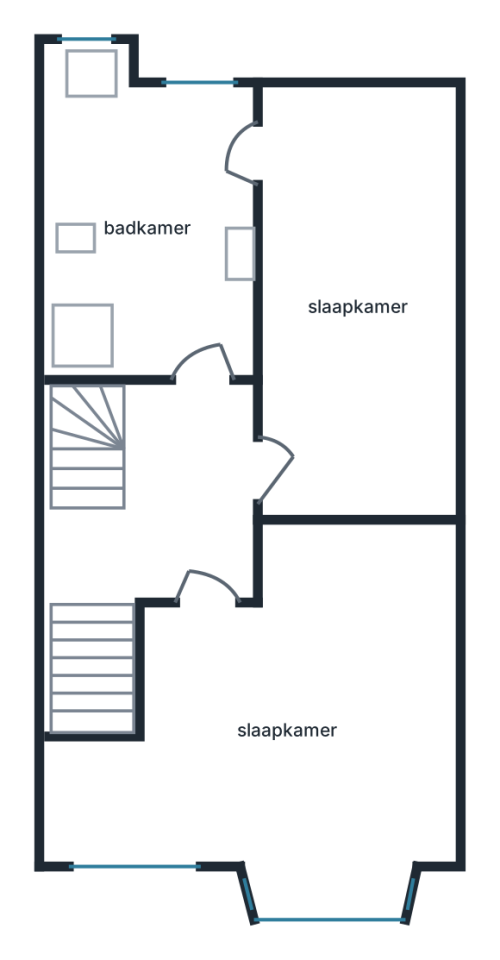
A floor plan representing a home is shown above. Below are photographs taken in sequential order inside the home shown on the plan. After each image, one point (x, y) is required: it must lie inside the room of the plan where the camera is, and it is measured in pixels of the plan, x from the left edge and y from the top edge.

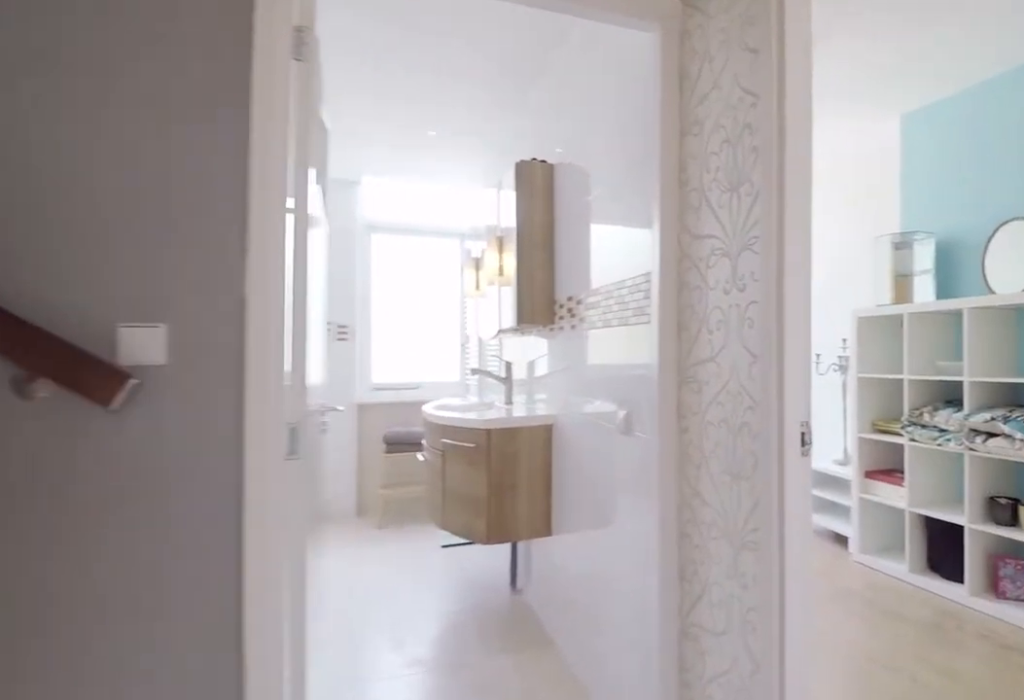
(169, 506)
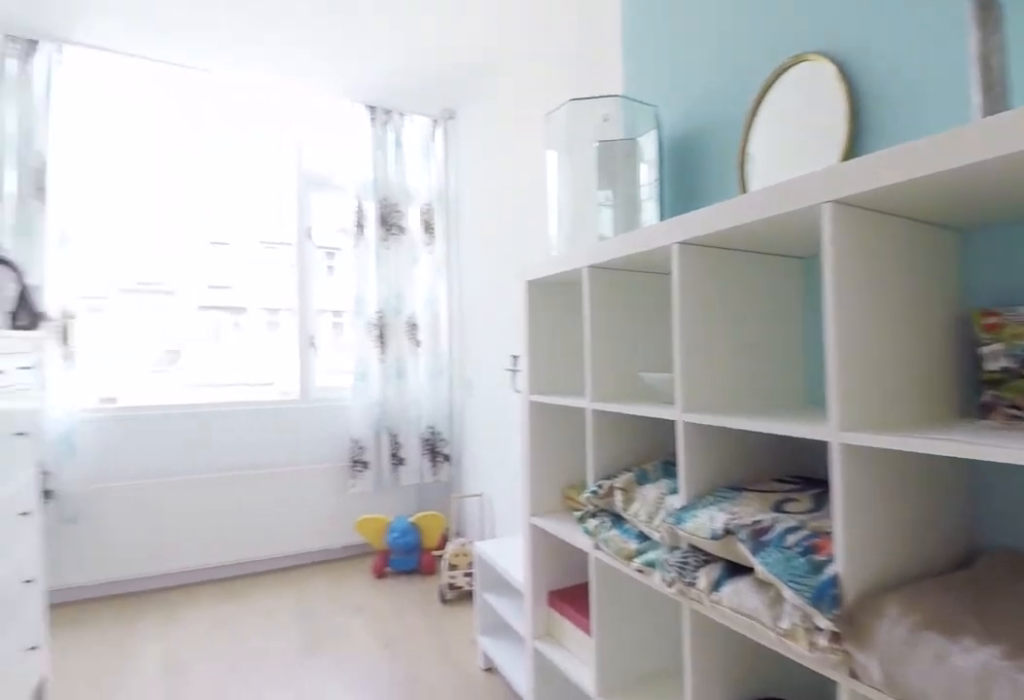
(356, 303)
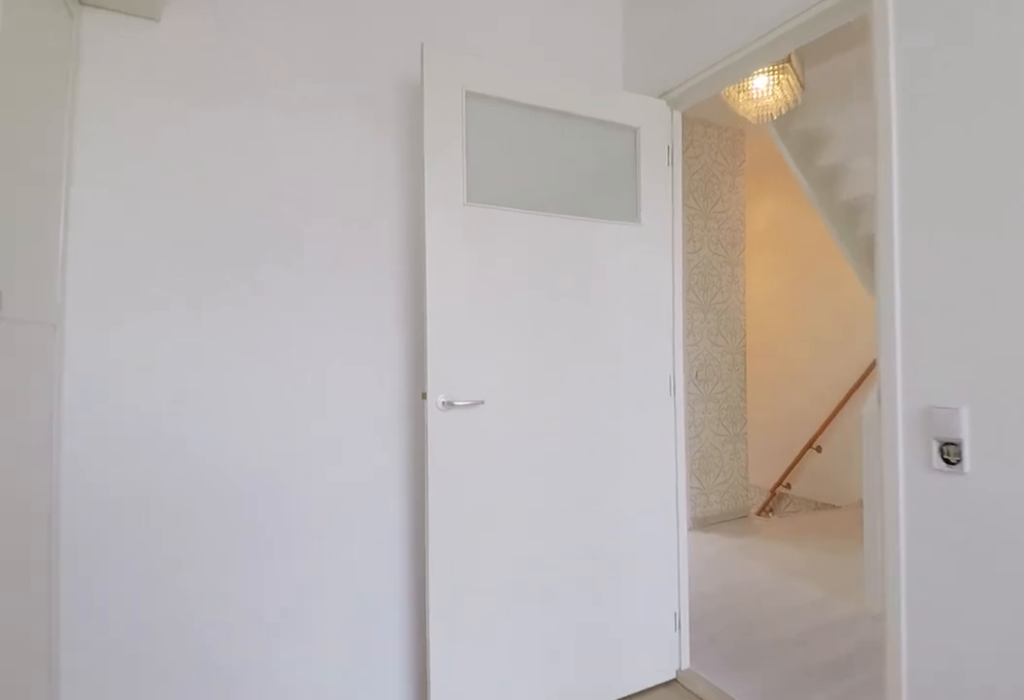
(356, 303)
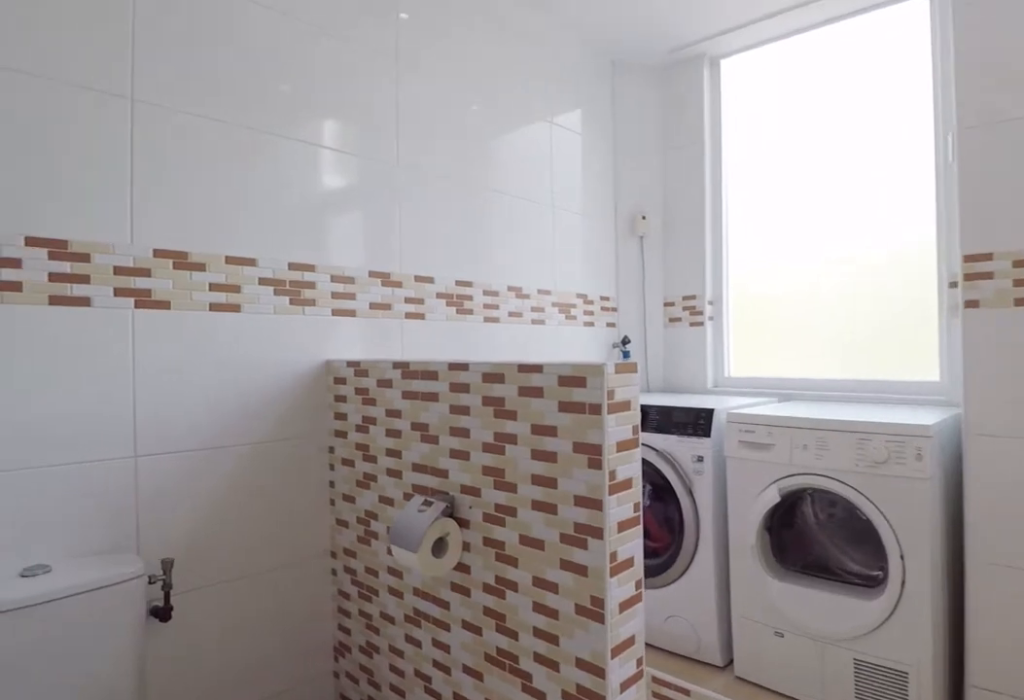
(149, 229)
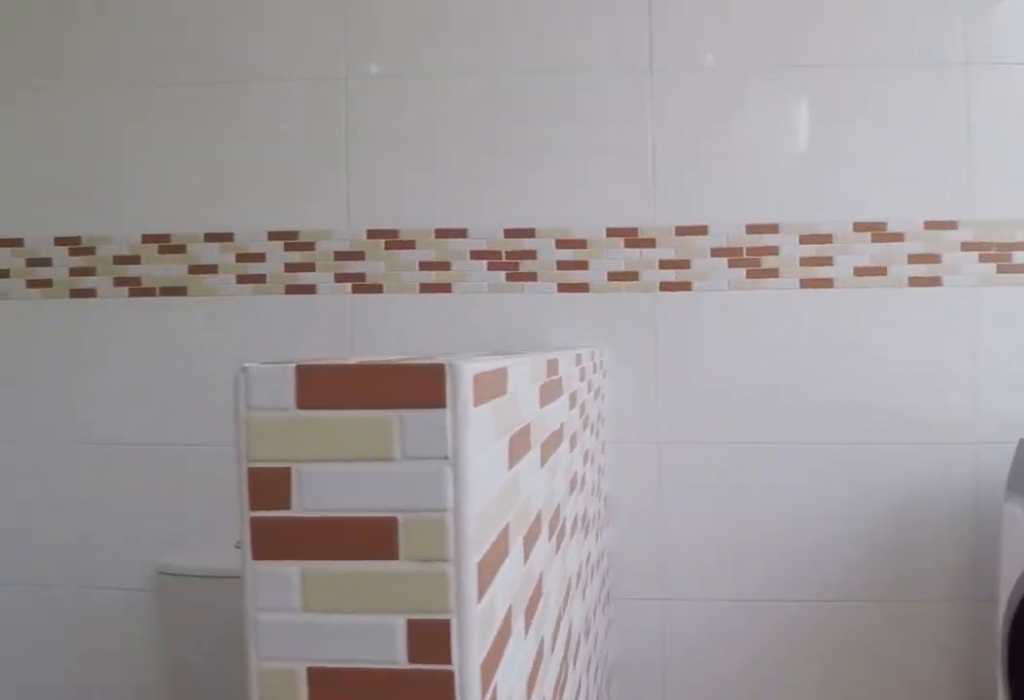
(149, 229)
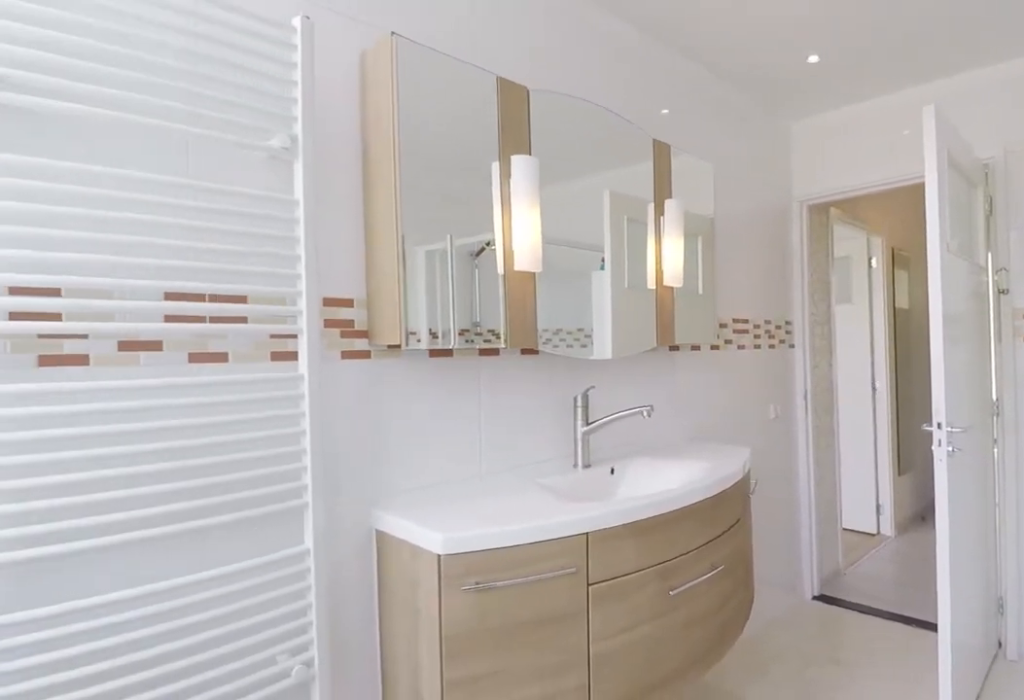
(149, 229)
